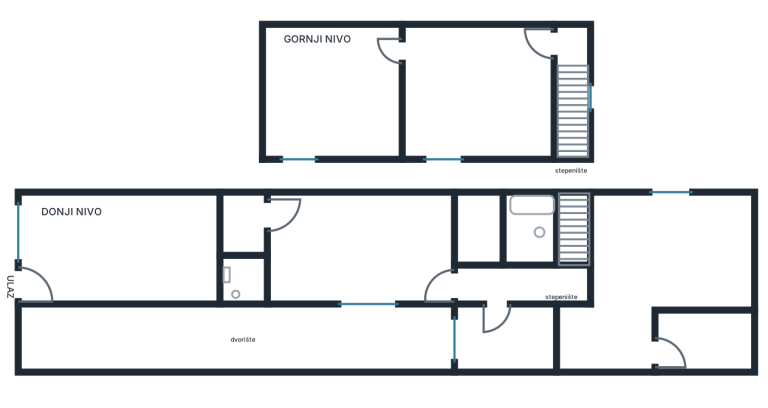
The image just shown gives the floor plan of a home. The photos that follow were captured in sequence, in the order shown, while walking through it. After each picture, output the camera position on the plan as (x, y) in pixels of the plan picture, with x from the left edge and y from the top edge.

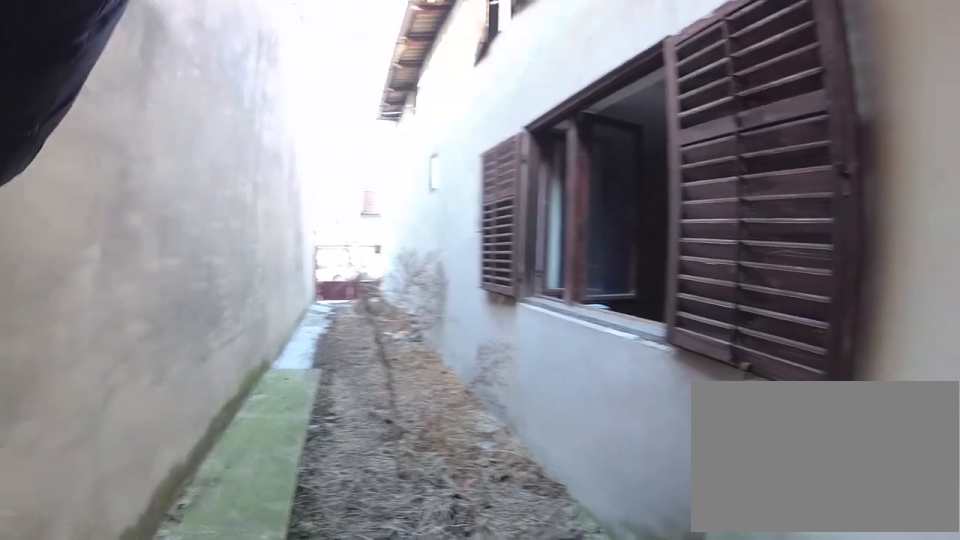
(406, 337)
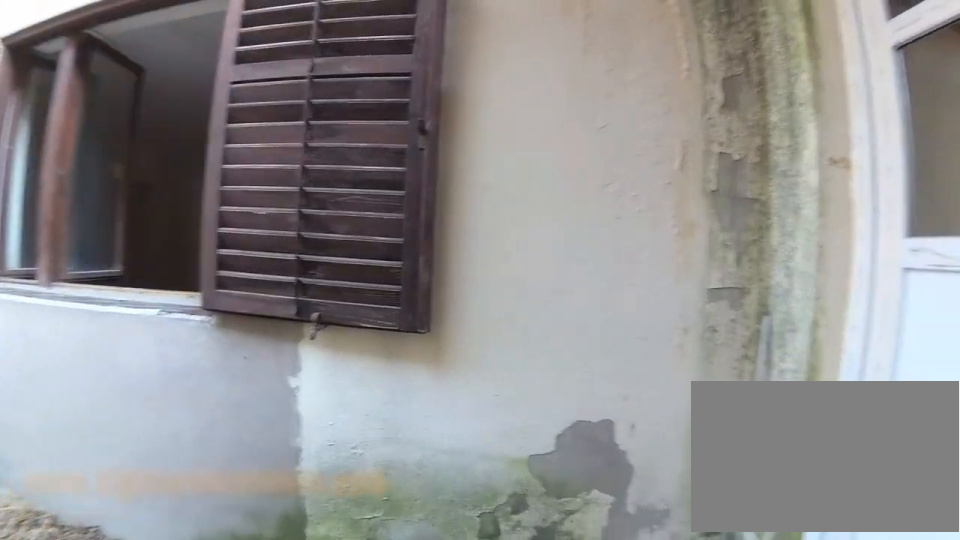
(386, 353)
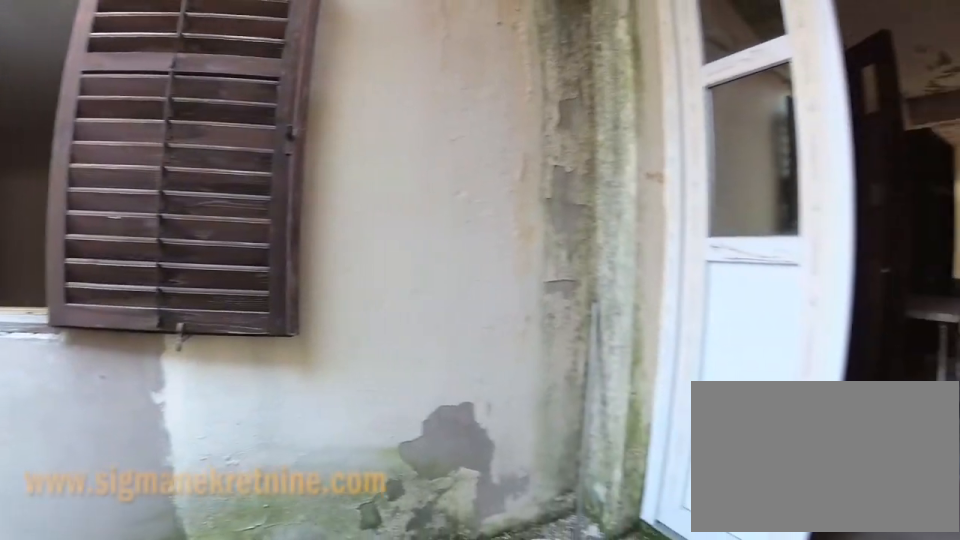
(380, 352)
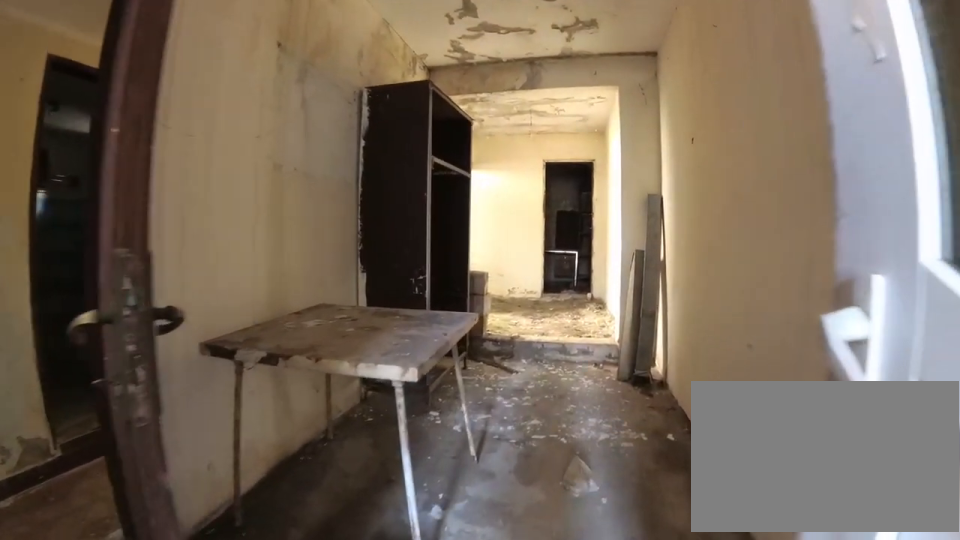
(461, 333)
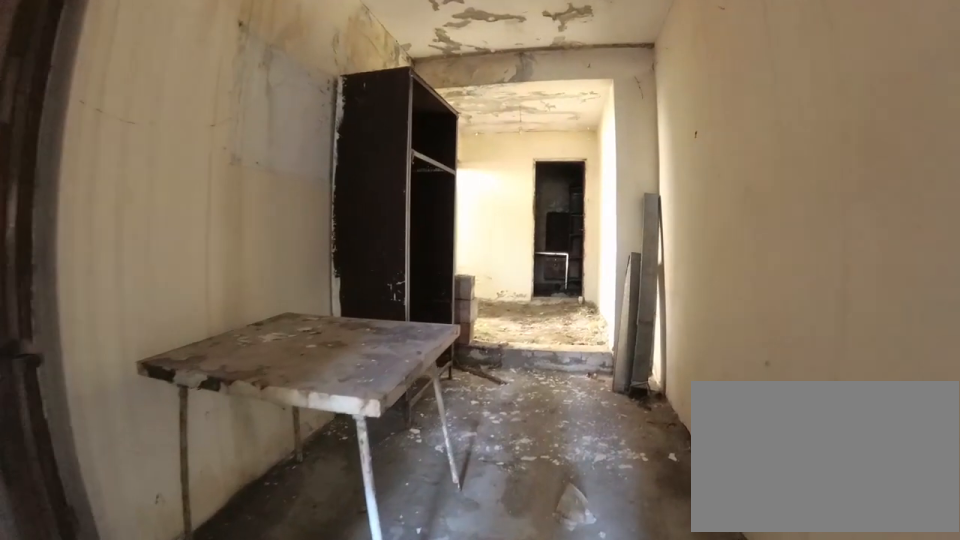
(470, 333)
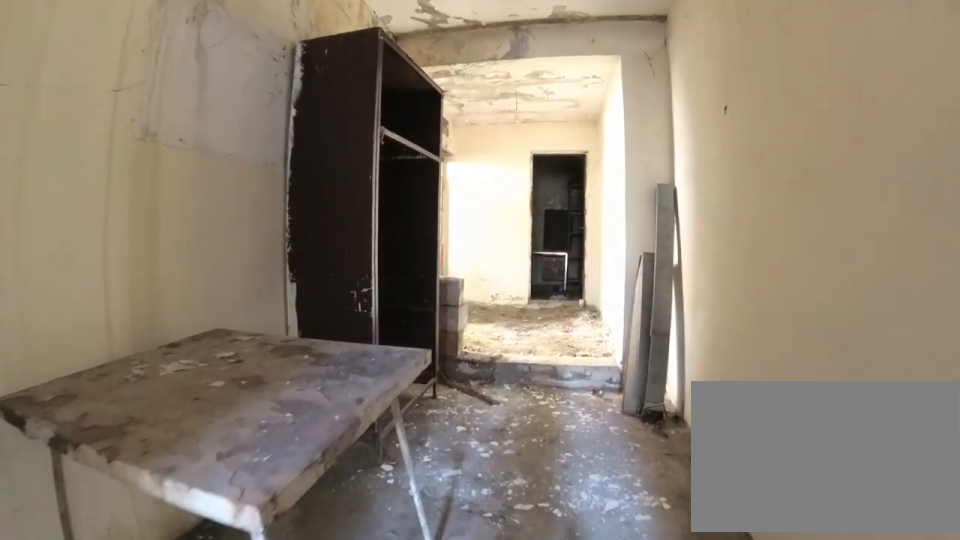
(487, 333)
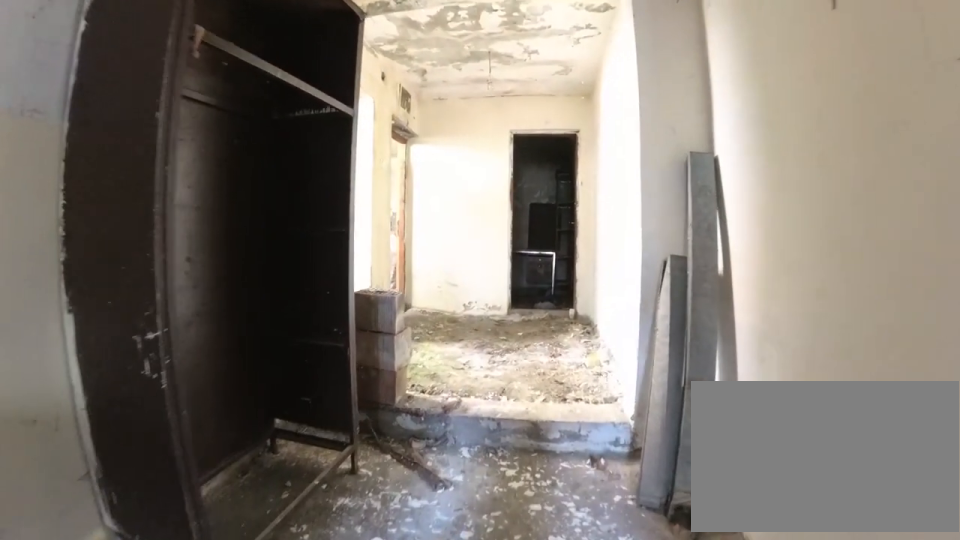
(517, 333)
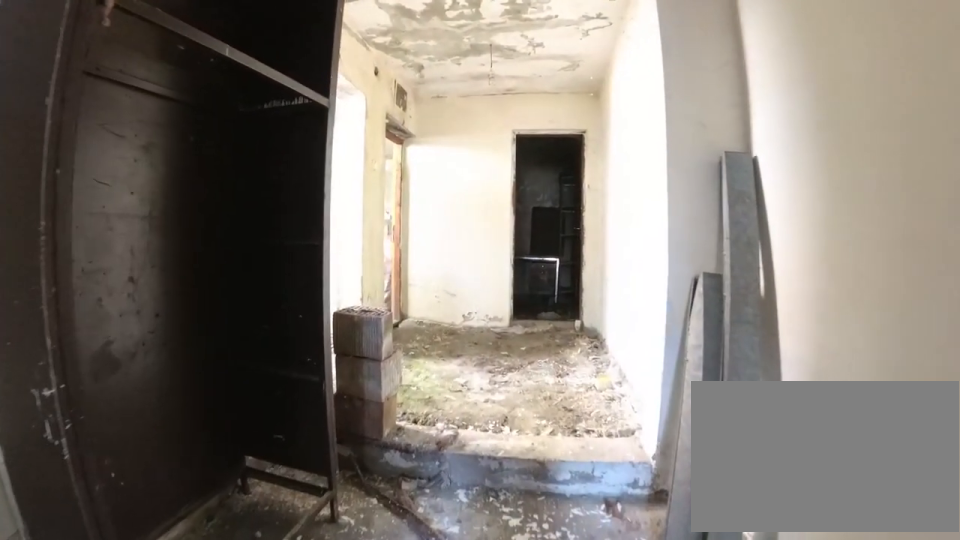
(526, 333)
